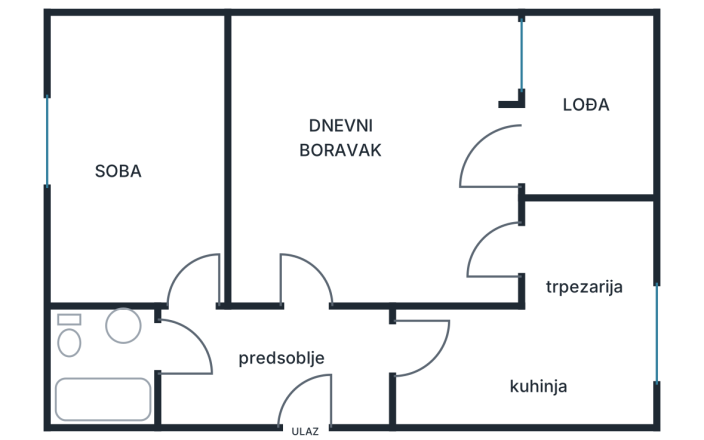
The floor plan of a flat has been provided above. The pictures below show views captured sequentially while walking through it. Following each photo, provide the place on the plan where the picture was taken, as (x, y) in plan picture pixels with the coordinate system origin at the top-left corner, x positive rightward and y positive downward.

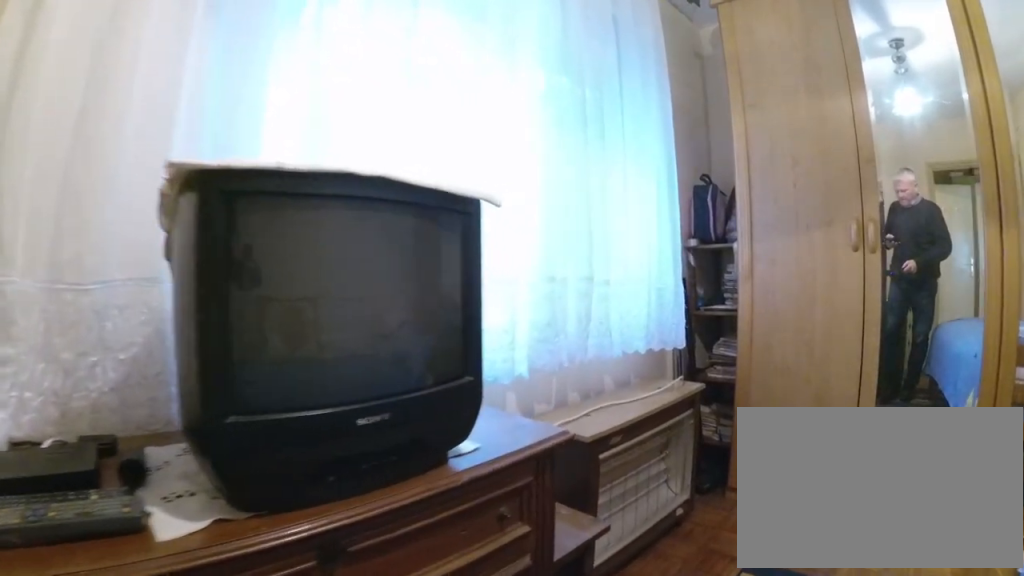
(101, 207)
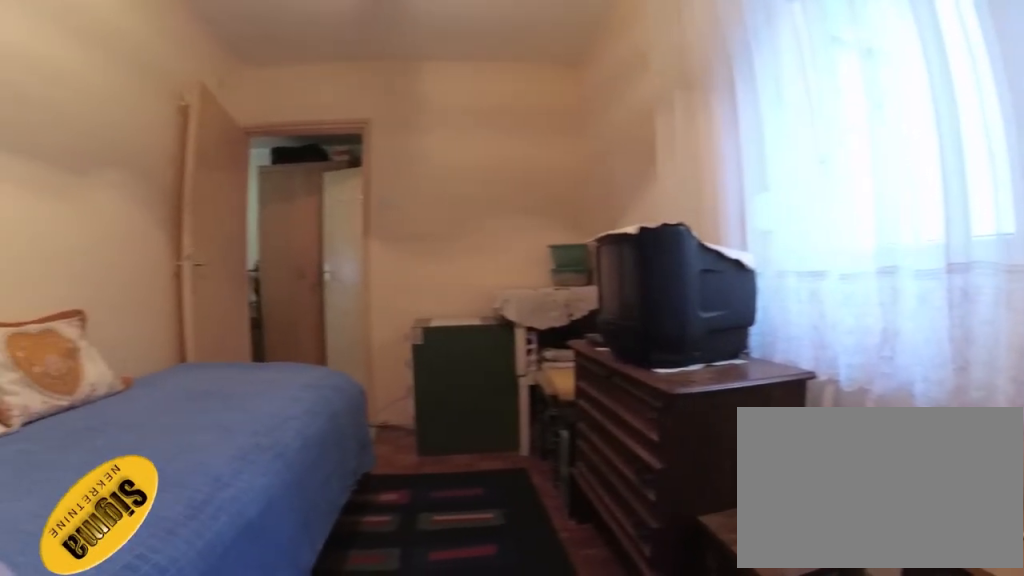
(102, 108)
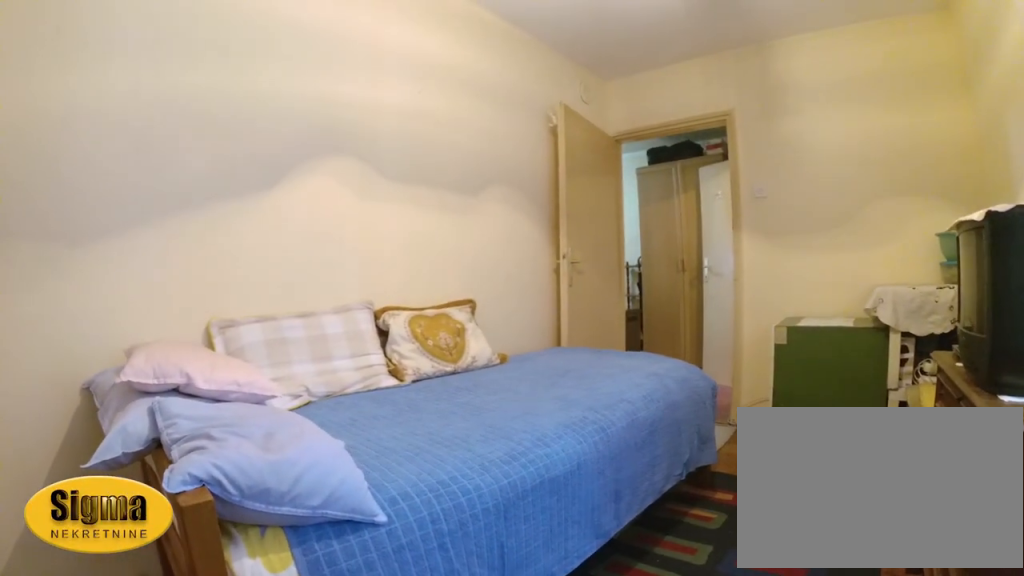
(86, 93)
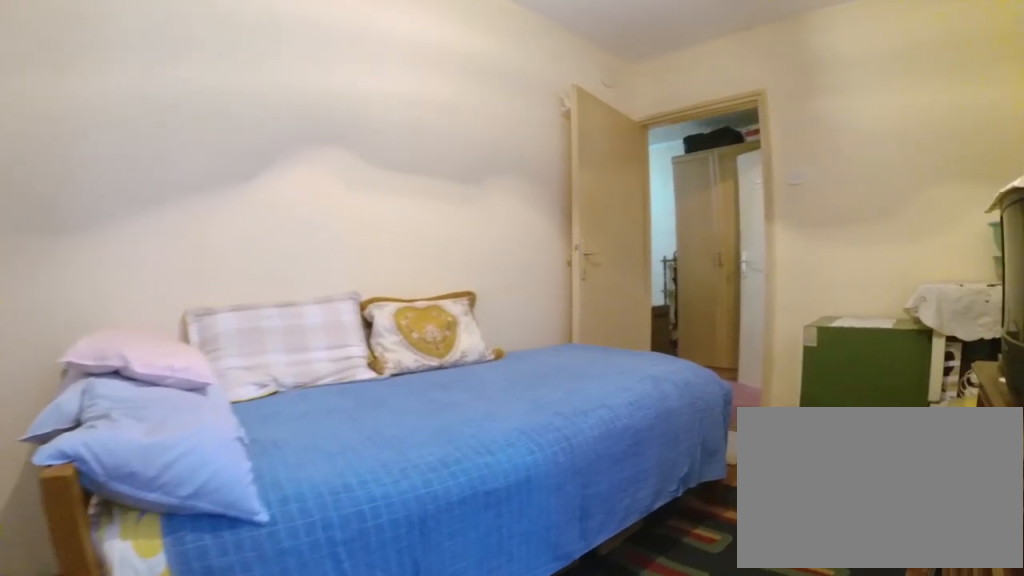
(96, 108)
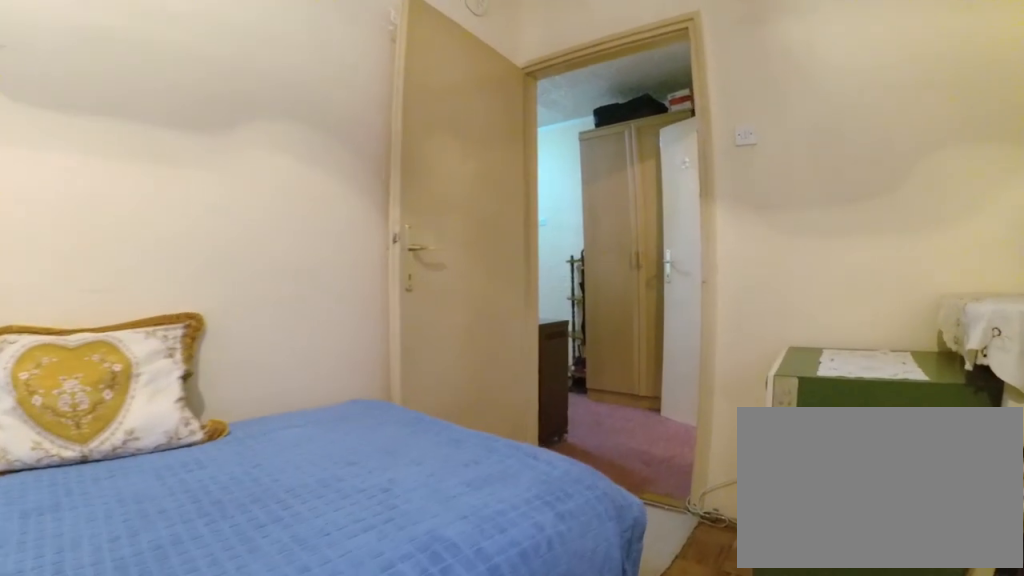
(125, 157)
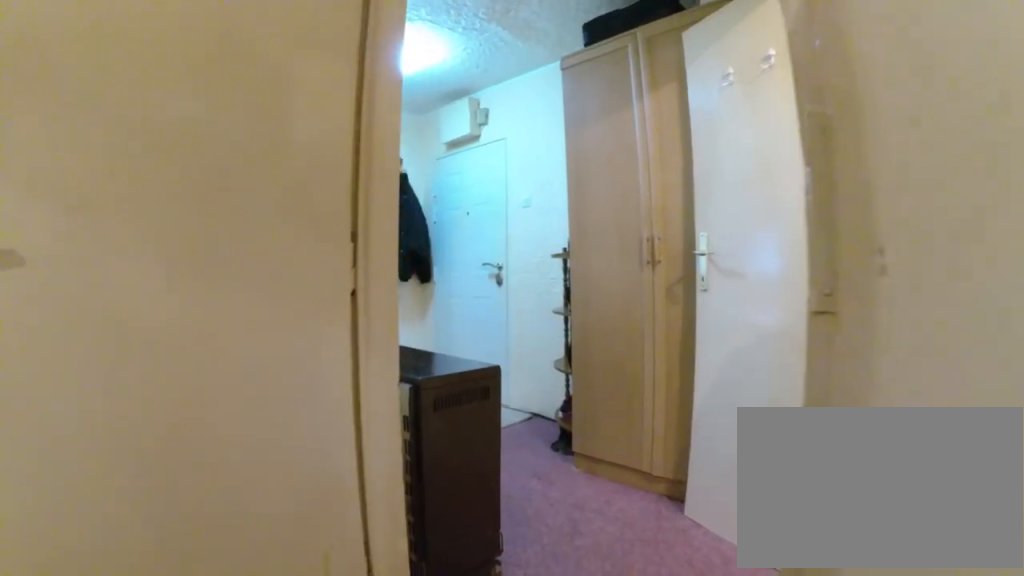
(170, 233)
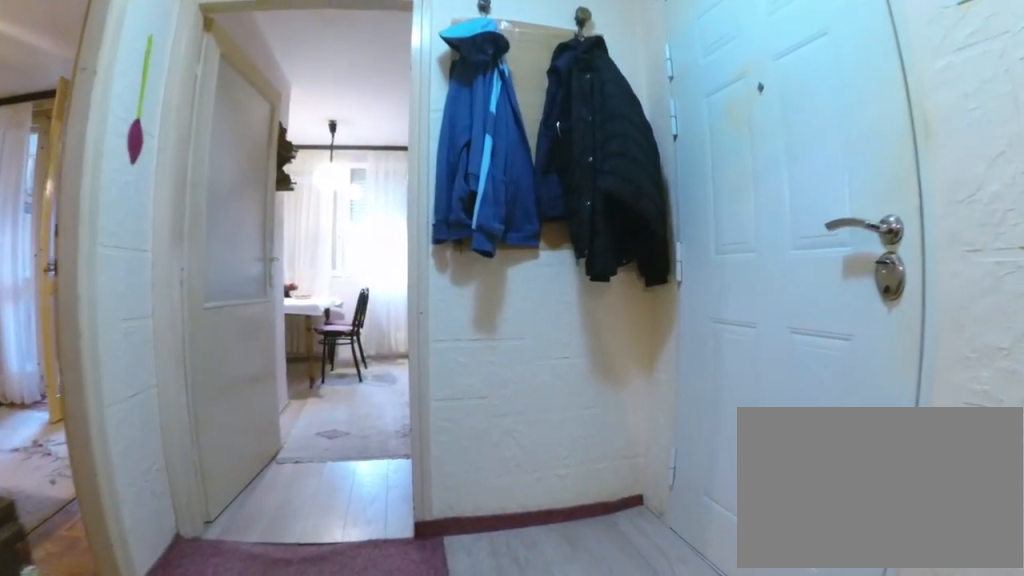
(252, 357)
